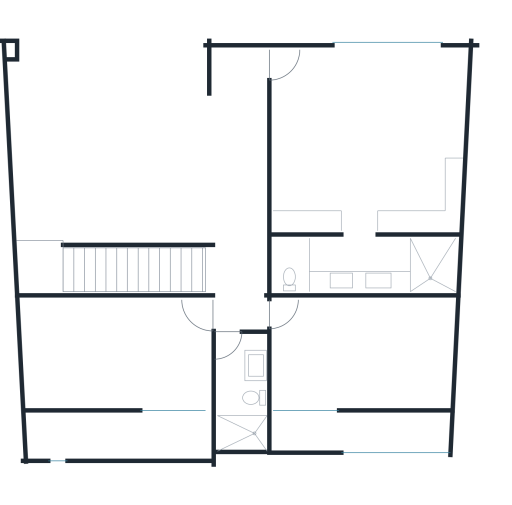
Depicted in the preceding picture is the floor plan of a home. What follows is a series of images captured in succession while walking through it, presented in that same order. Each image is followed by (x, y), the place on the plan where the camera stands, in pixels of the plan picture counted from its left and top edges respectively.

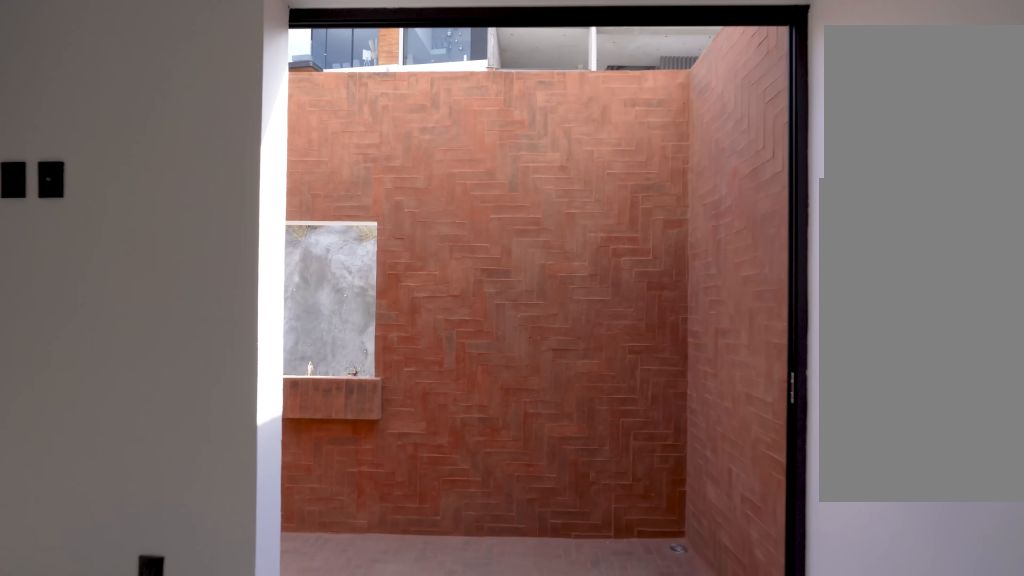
(302, 401)
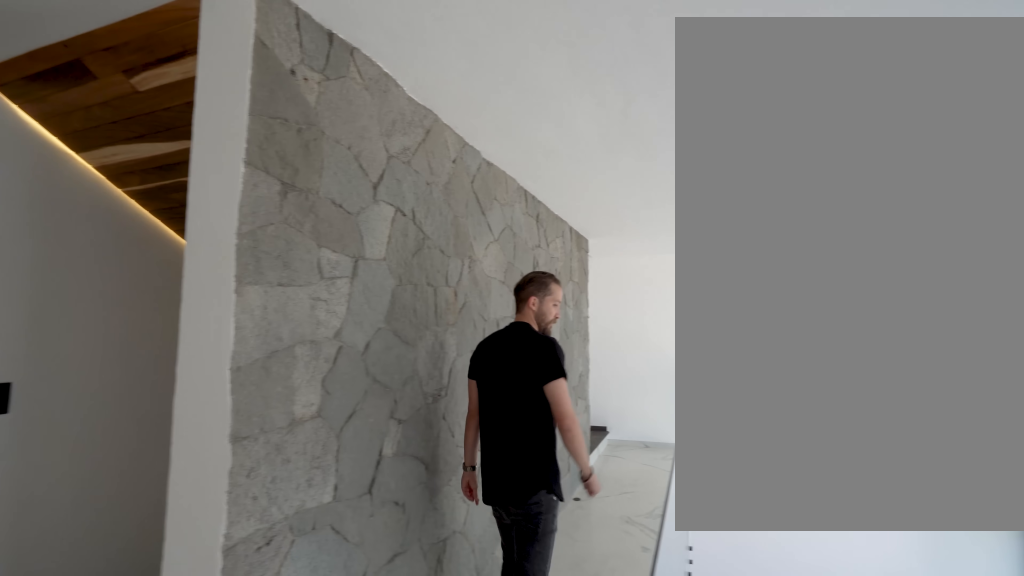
(235, 199)
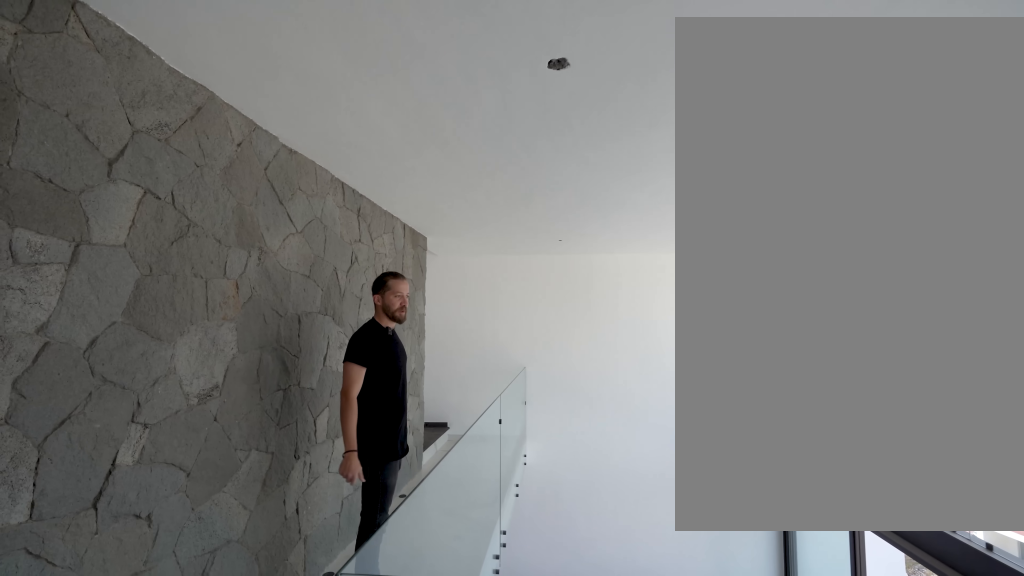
(235, 204)
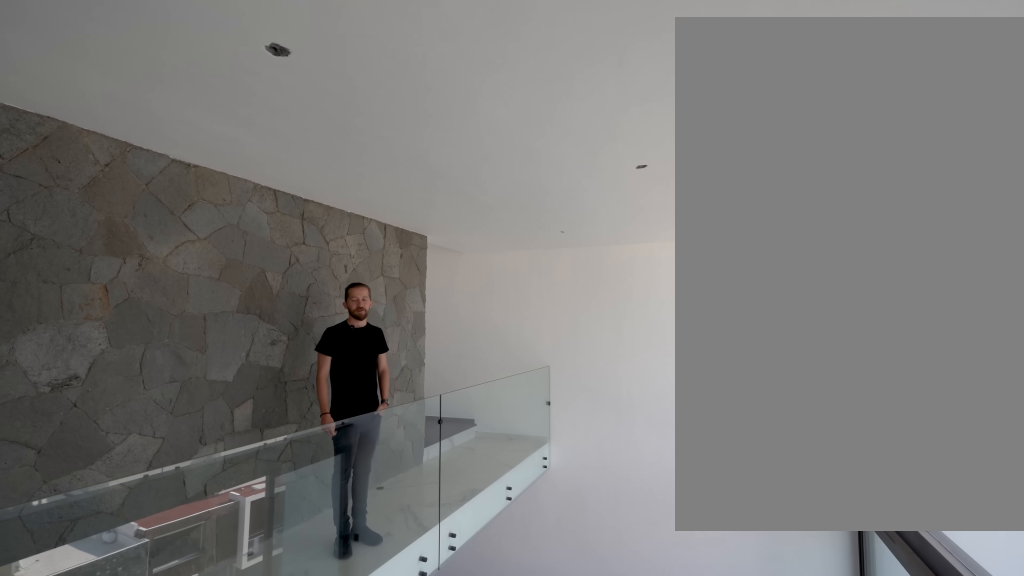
(227, 190)
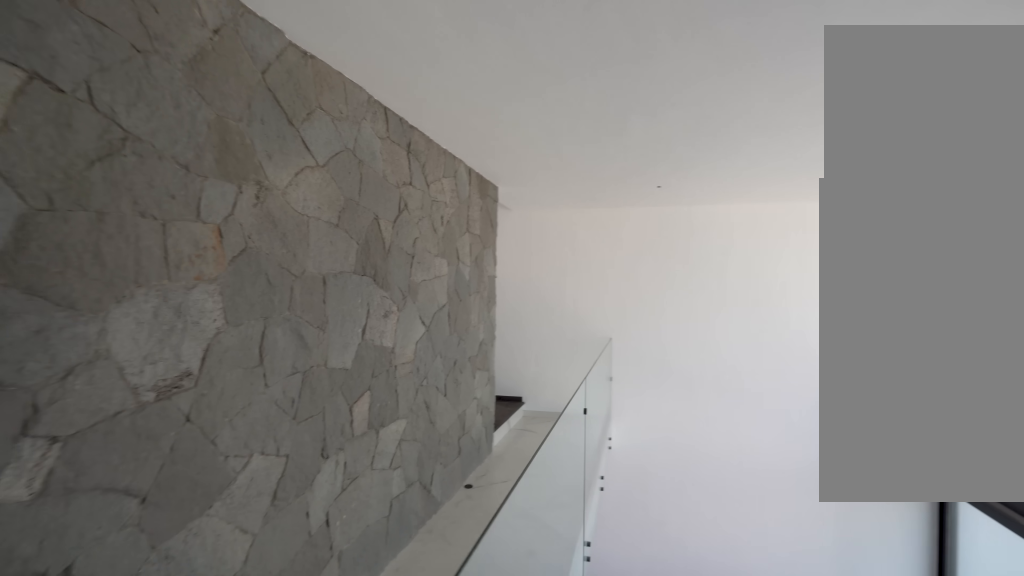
(229, 192)
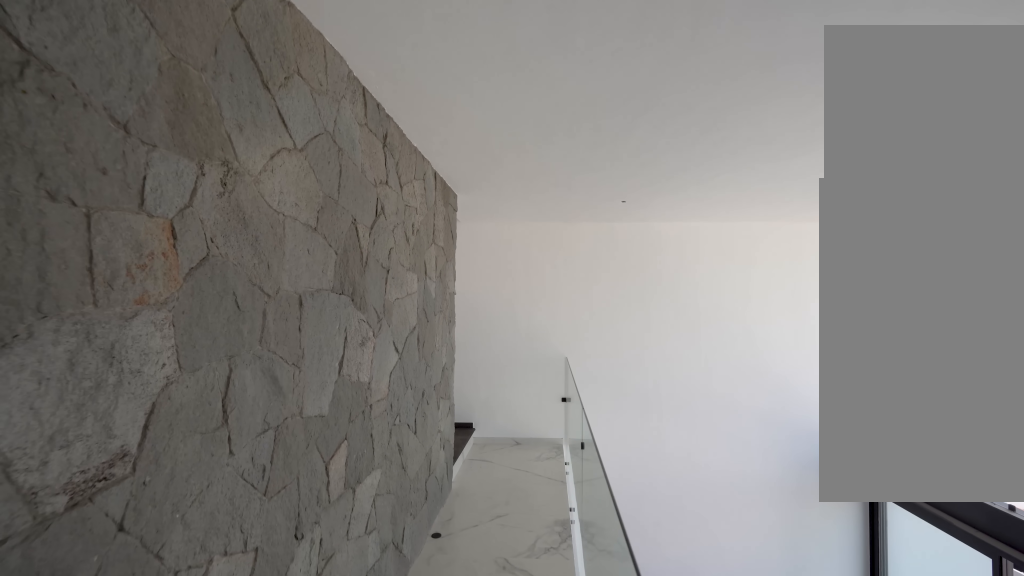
(218, 206)
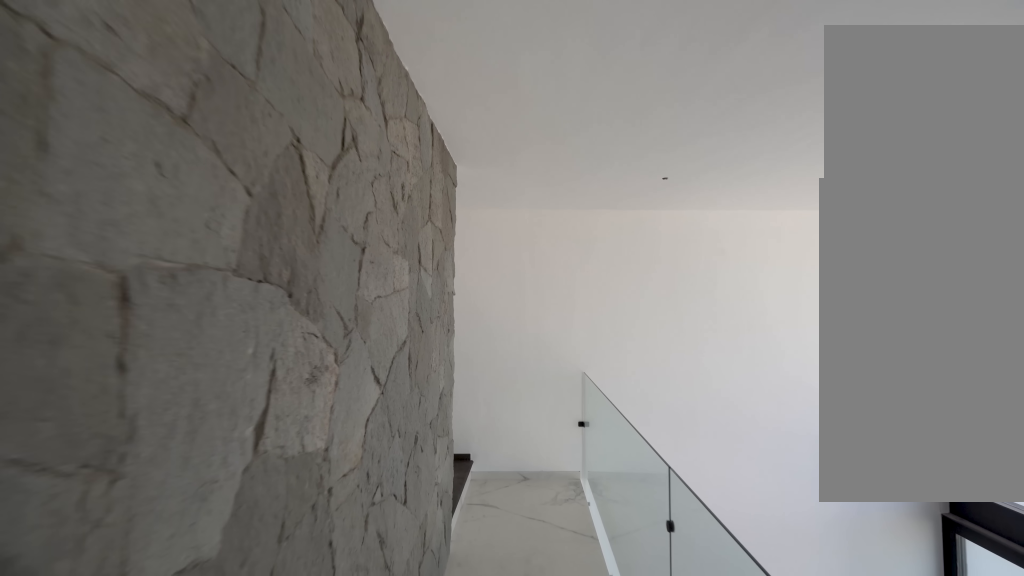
(181, 215)
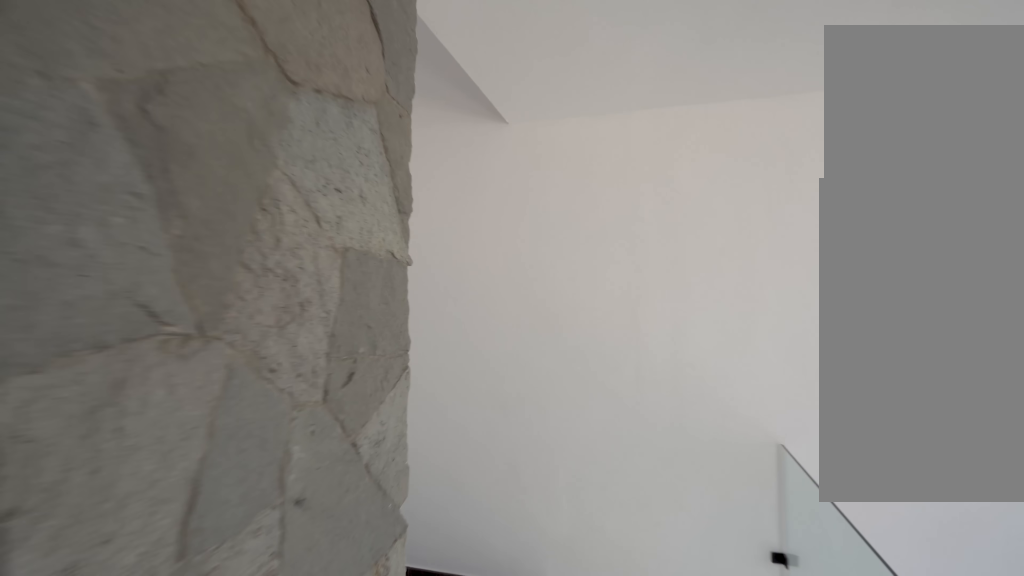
(115, 218)
